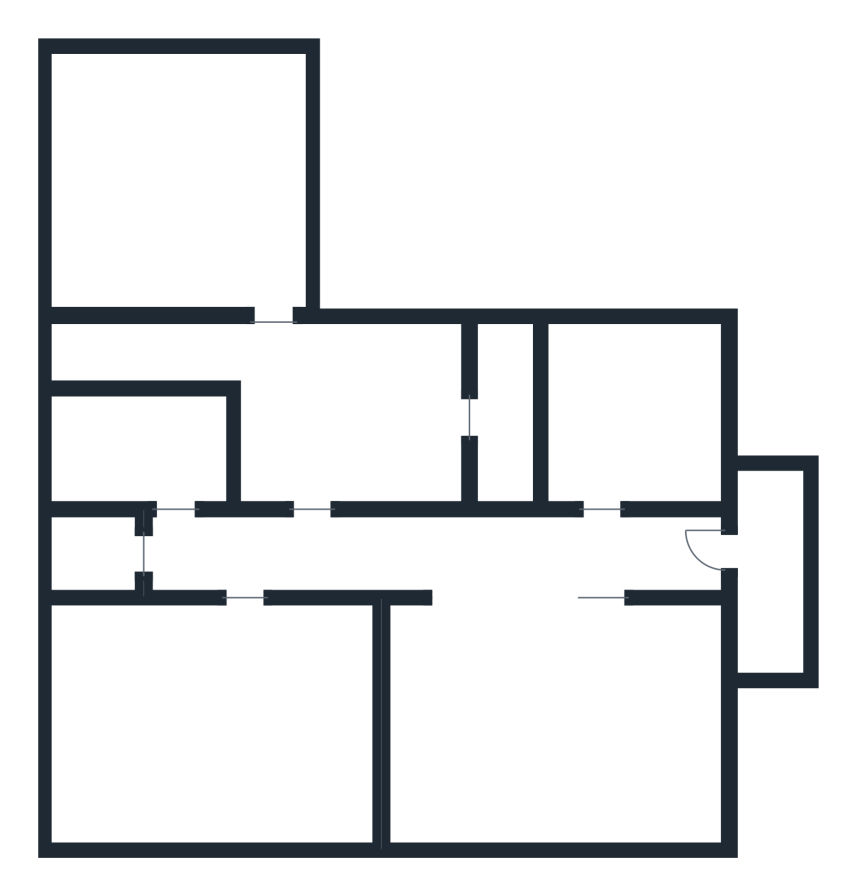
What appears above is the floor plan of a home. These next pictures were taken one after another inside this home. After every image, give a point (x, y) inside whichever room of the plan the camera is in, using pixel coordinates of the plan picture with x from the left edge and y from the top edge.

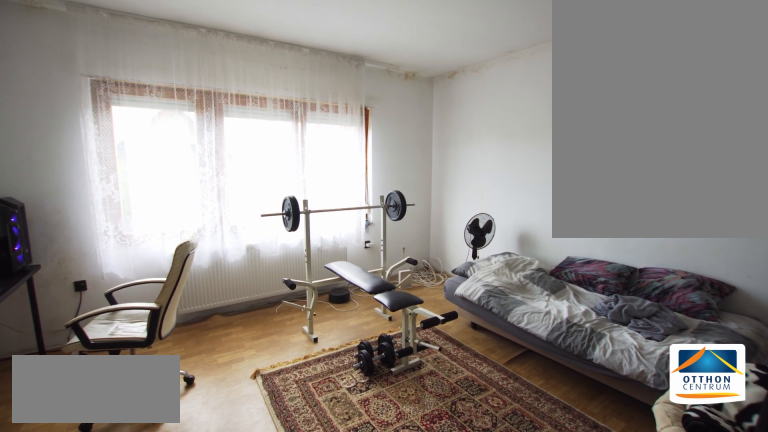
(206, 728)
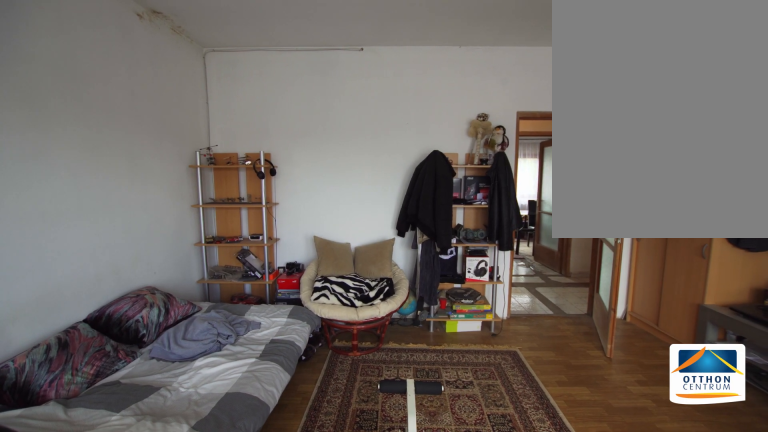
(207, 728)
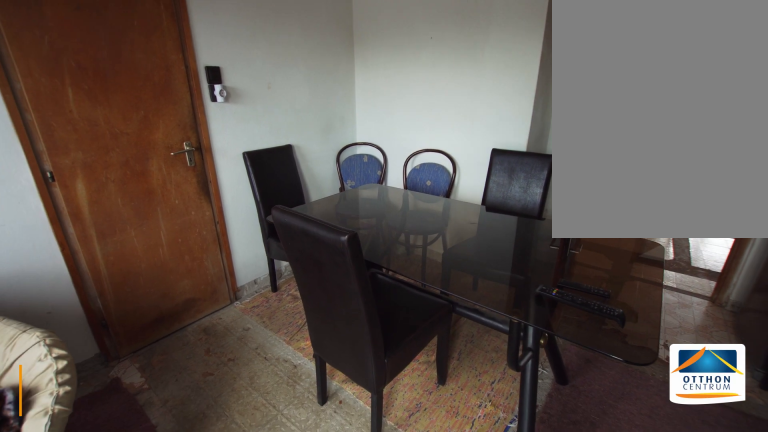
(369, 415)
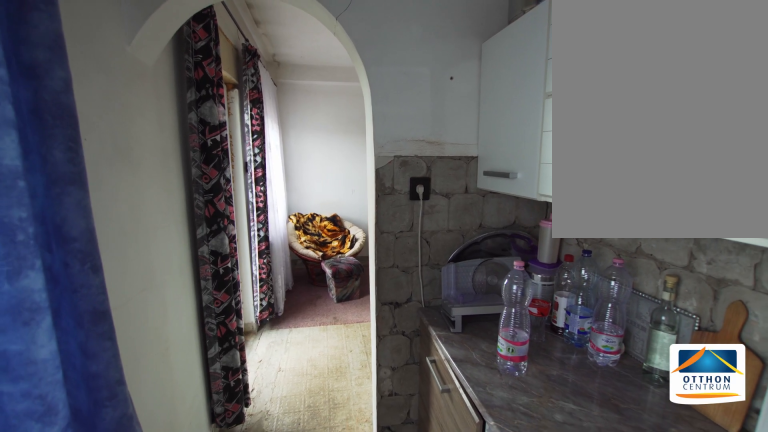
(144, 352)
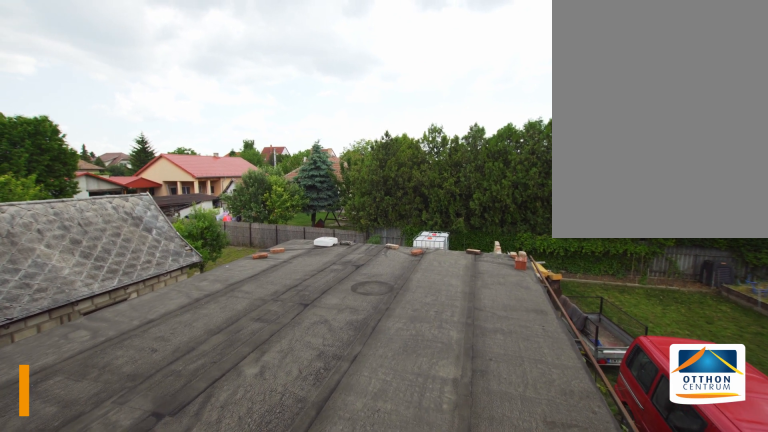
(179, 146)
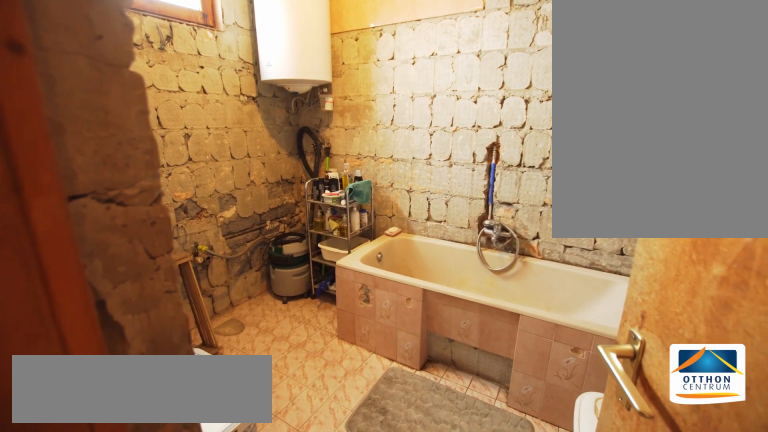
(127, 450)
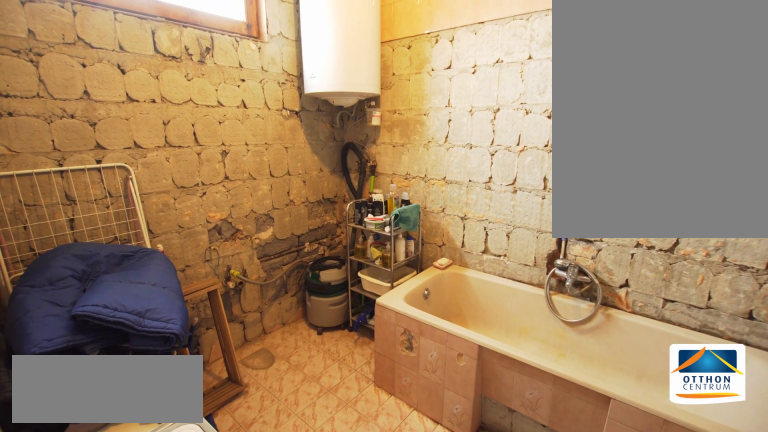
(127, 450)
